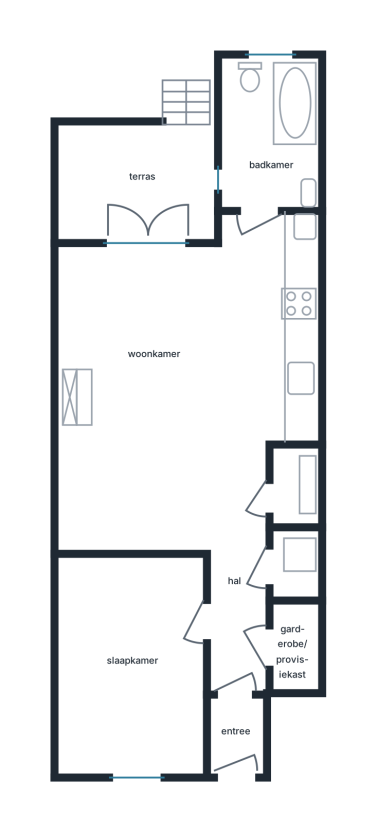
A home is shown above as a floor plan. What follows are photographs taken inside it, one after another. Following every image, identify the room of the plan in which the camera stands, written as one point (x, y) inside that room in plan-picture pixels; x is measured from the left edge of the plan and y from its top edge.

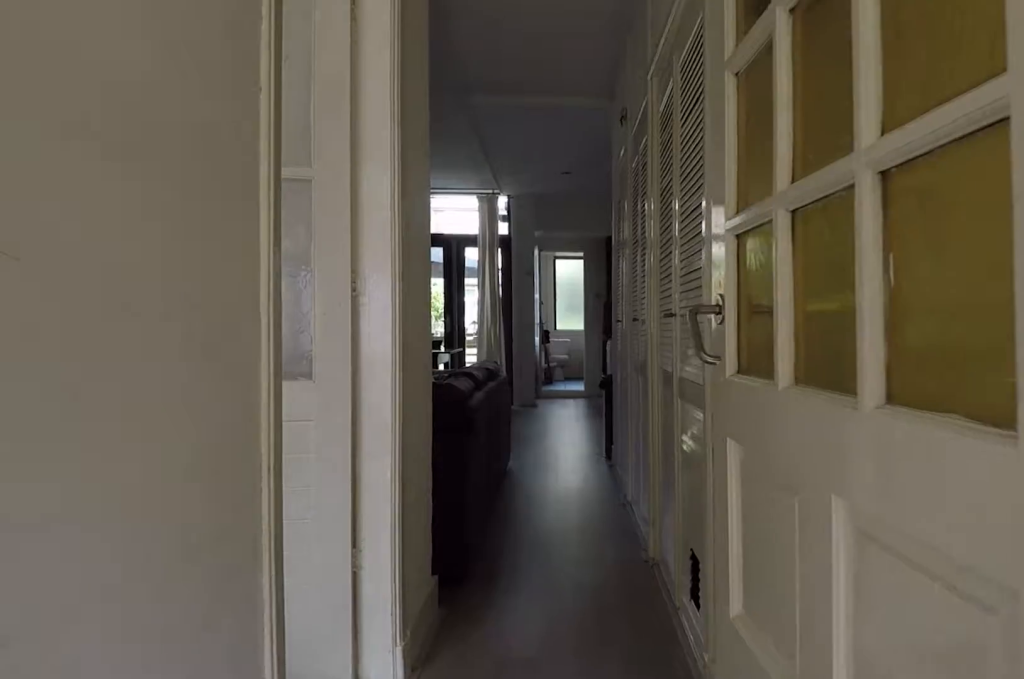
(237, 659)
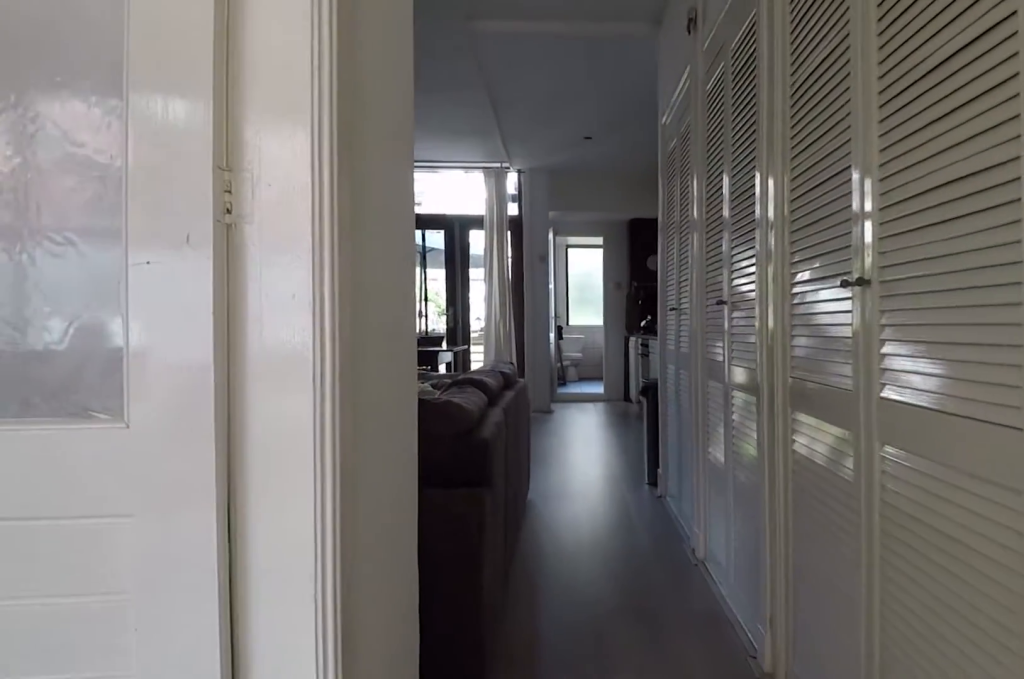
(237, 659)
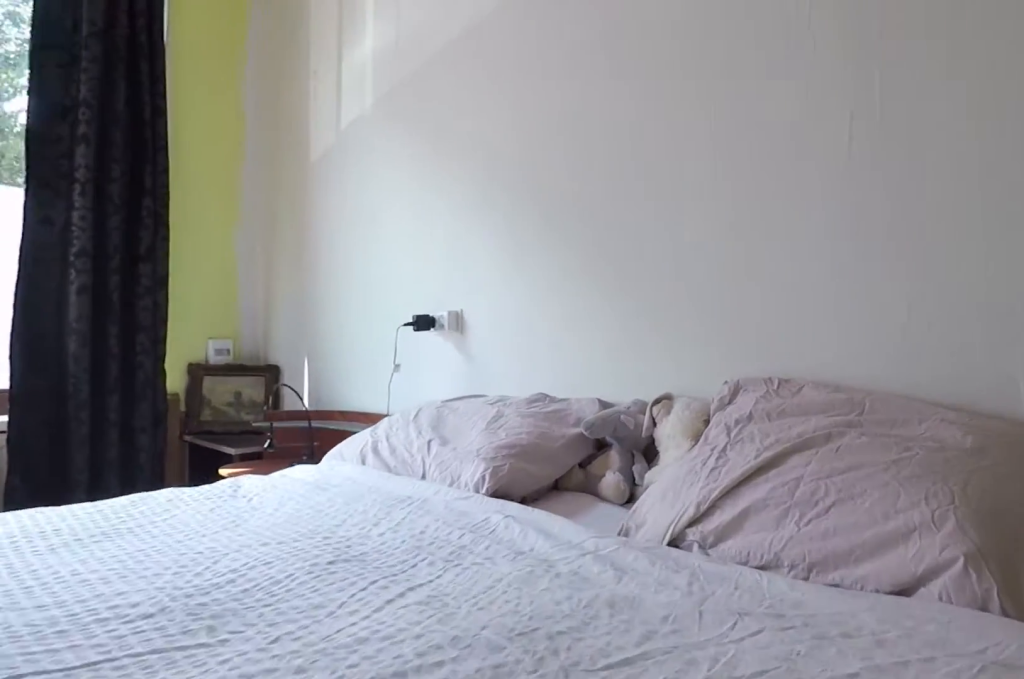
(131, 664)
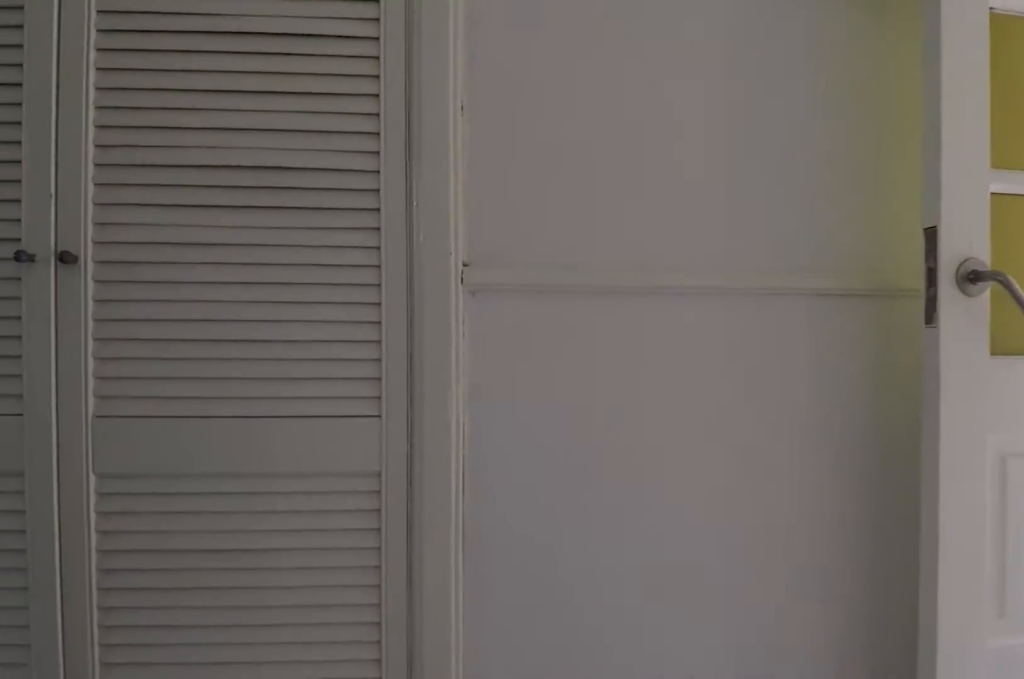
(237, 660)
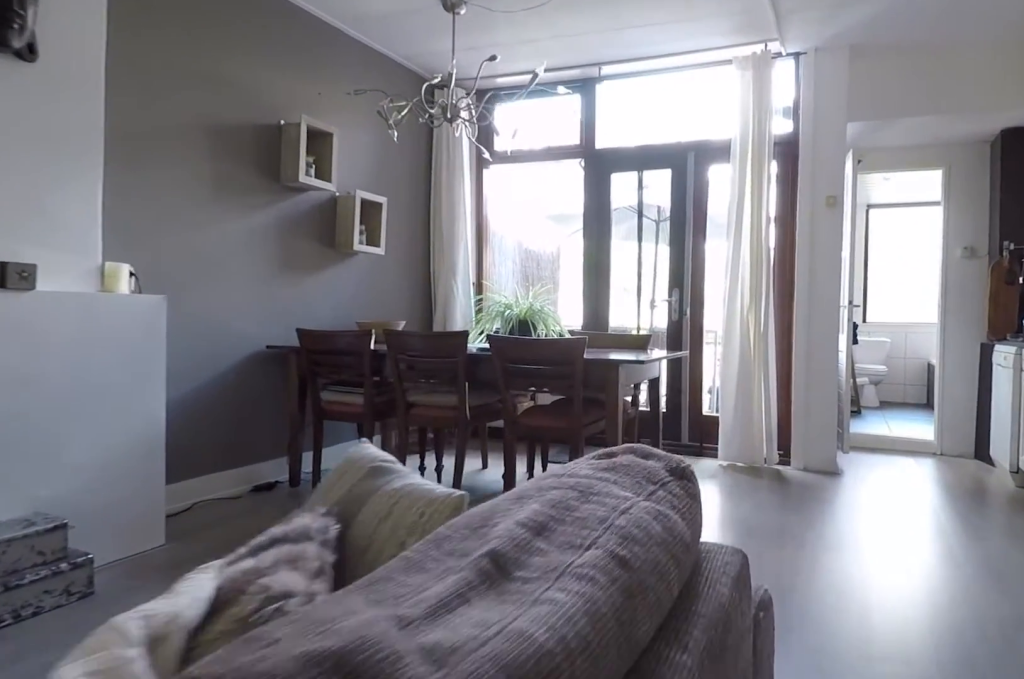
(162, 499)
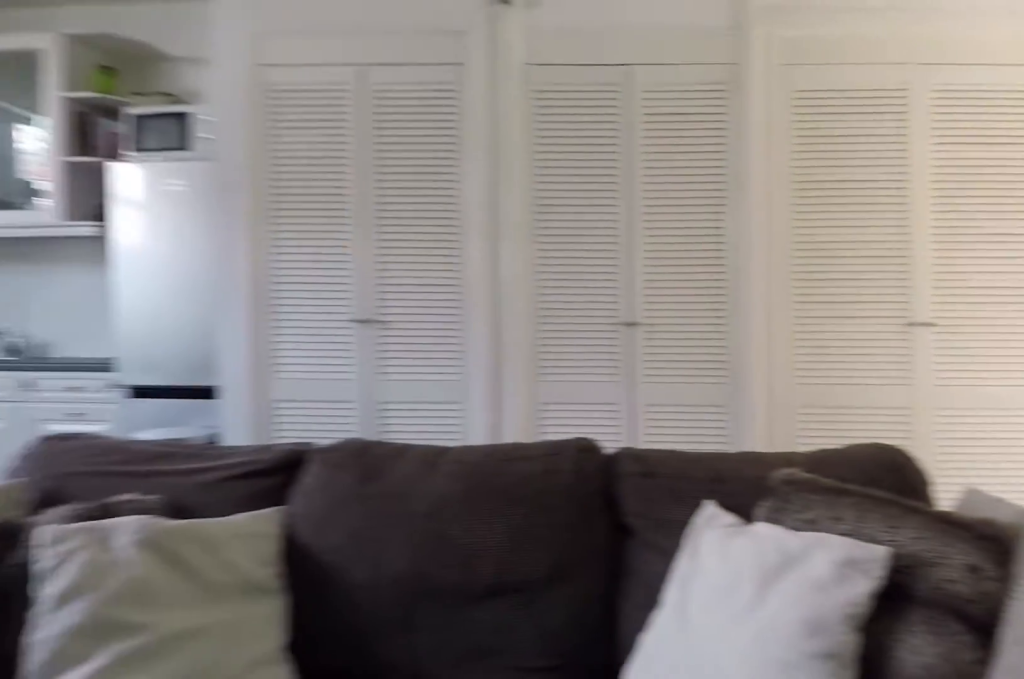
(162, 499)
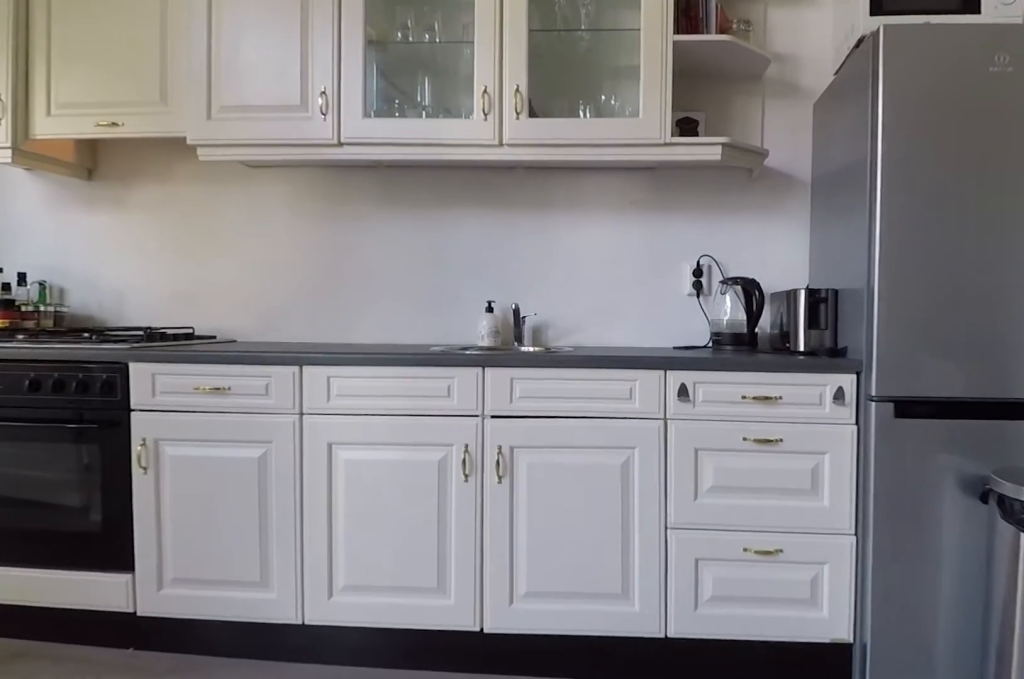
(196, 339)
